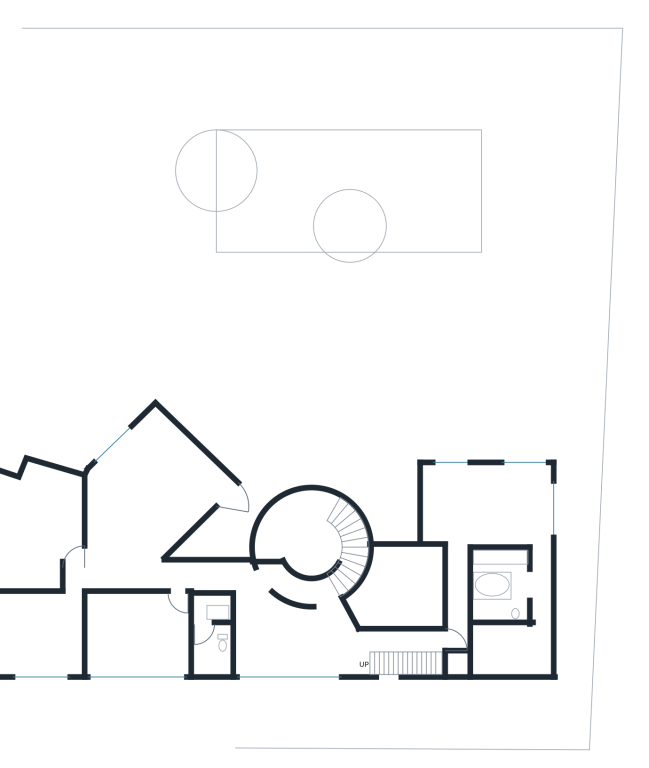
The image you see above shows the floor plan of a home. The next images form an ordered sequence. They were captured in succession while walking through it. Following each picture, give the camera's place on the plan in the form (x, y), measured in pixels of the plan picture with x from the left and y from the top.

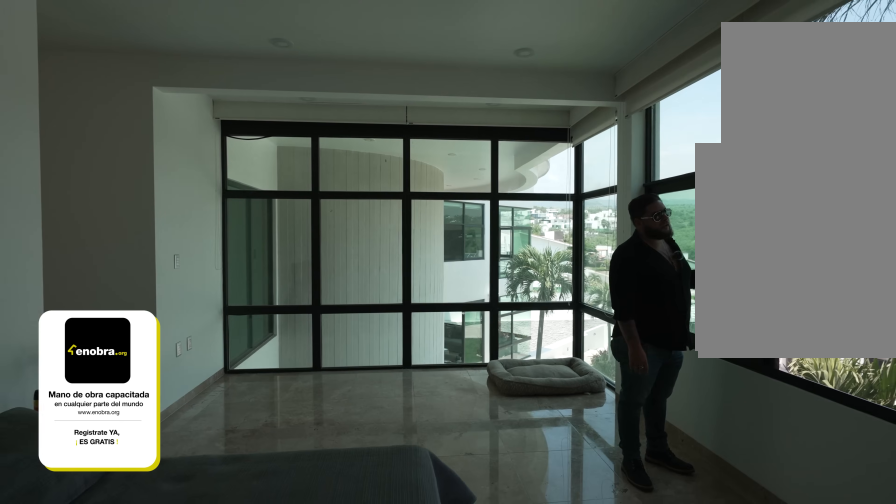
(524, 485)
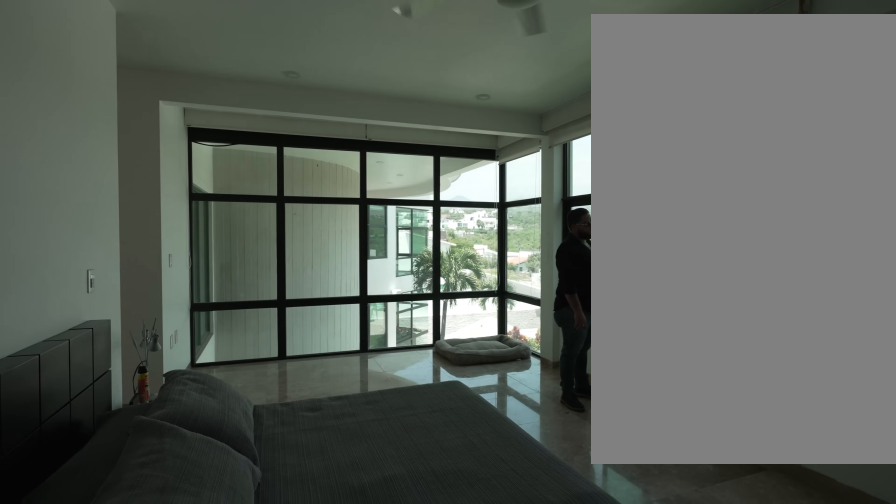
(539, 521)
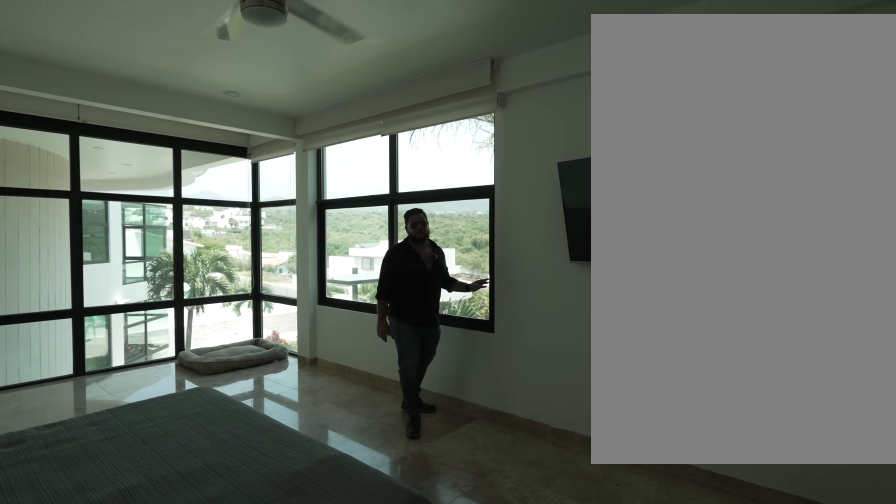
(539, 524)
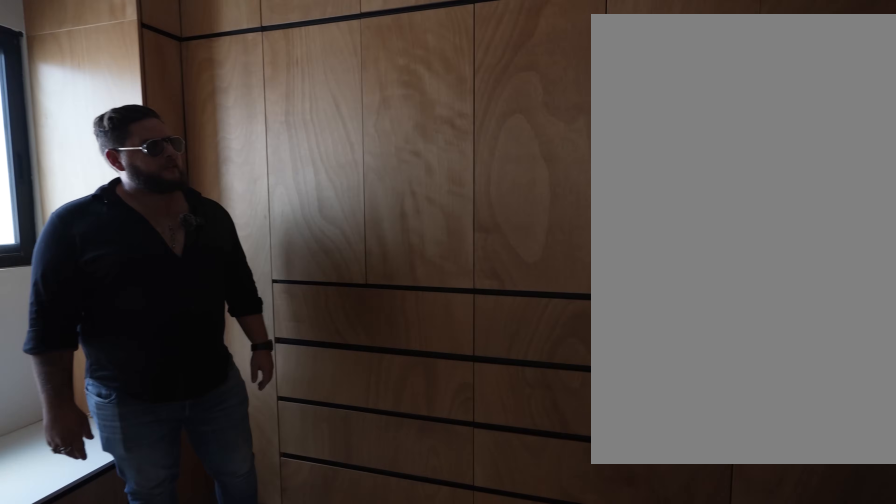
(506, 653)
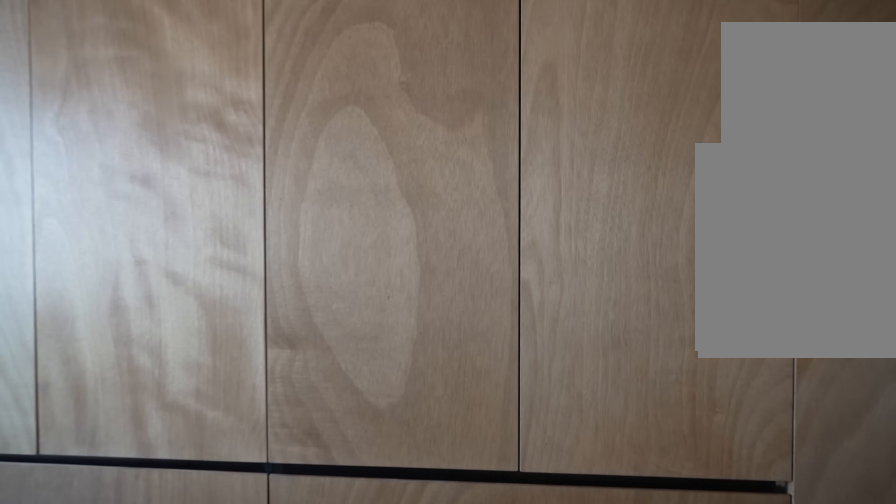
(506, 653)
